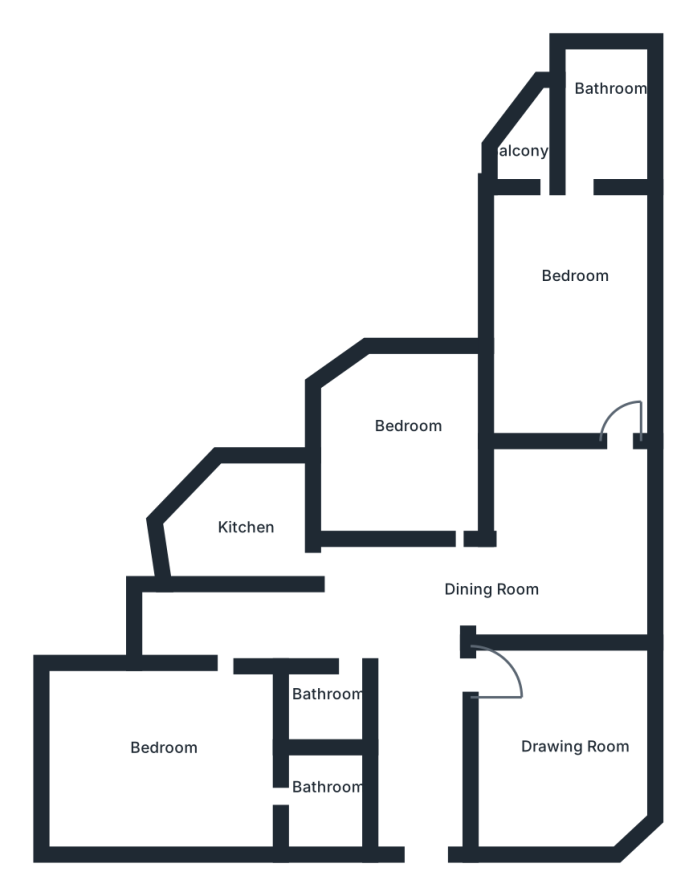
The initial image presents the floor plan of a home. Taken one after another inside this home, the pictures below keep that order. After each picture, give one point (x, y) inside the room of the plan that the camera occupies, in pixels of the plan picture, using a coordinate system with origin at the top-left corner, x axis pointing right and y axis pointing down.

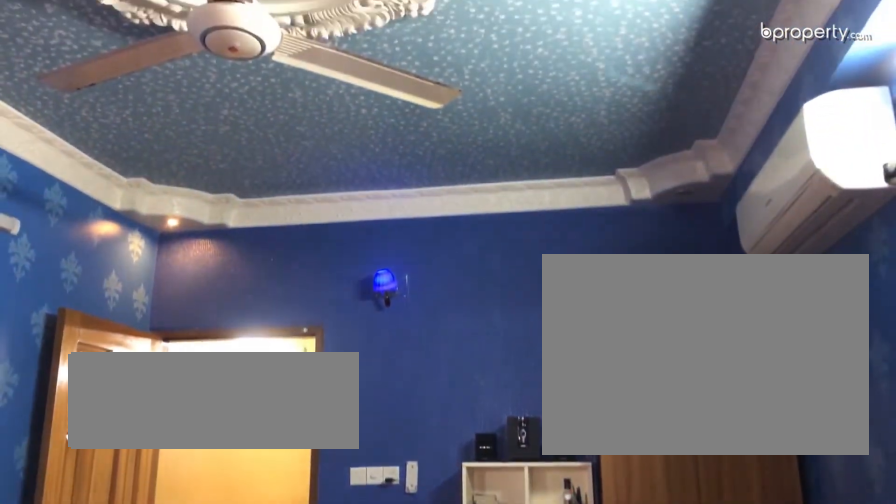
(592, 283)
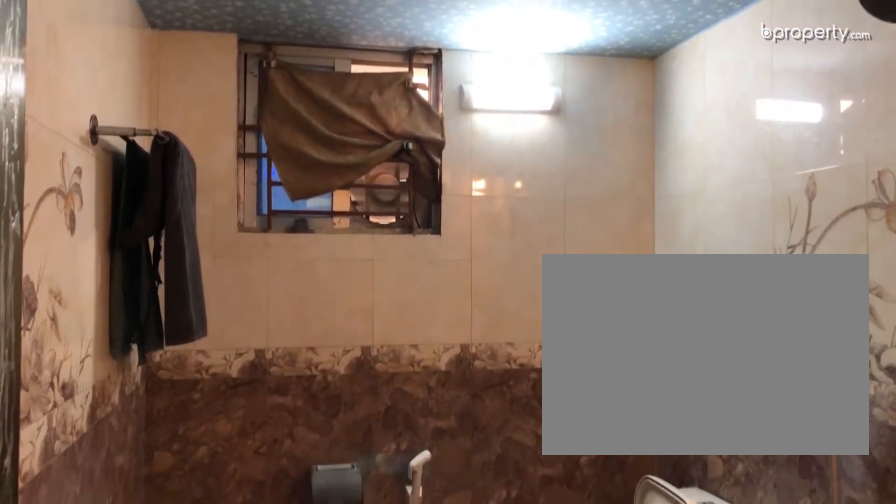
(597, 125)
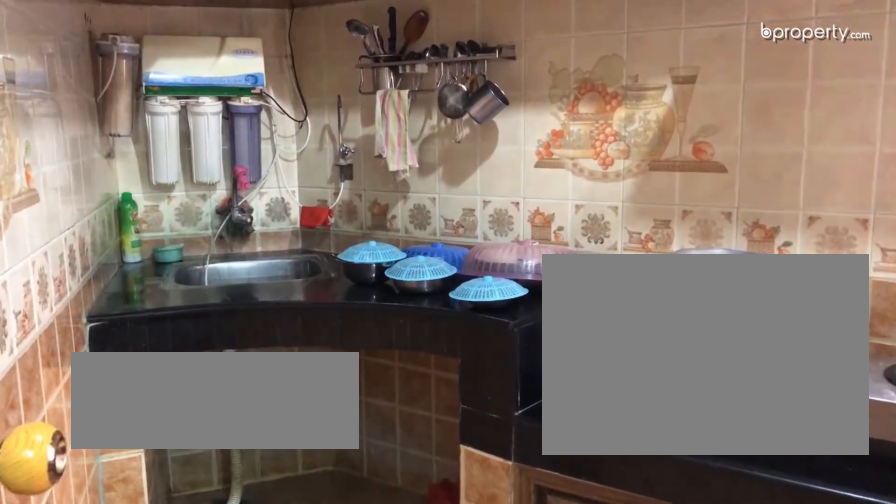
(246, 535)
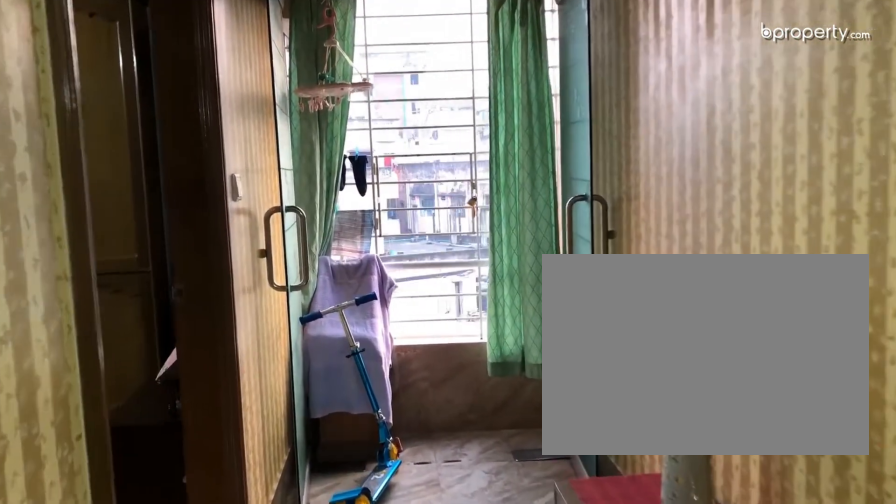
(220, 650)
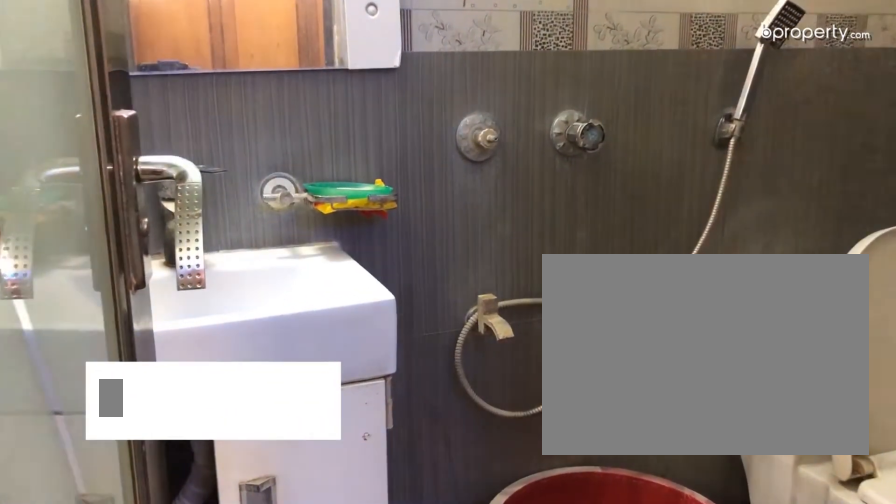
(331, 792)
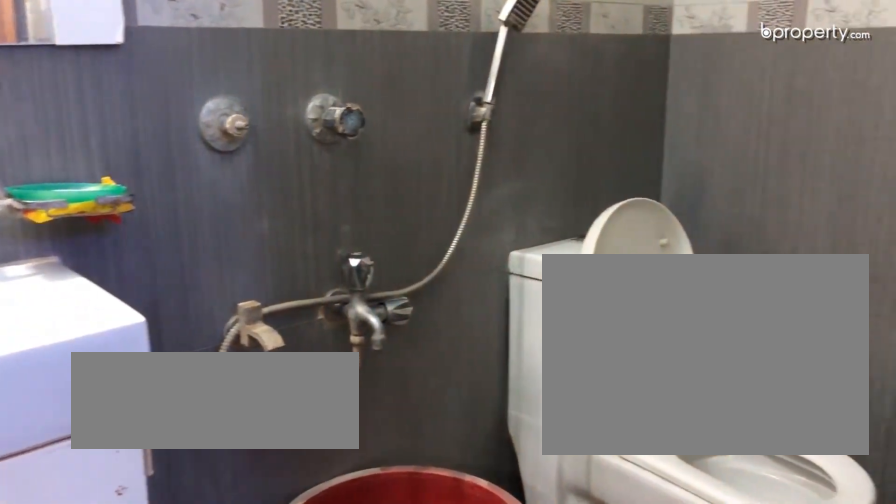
(331, 792)
